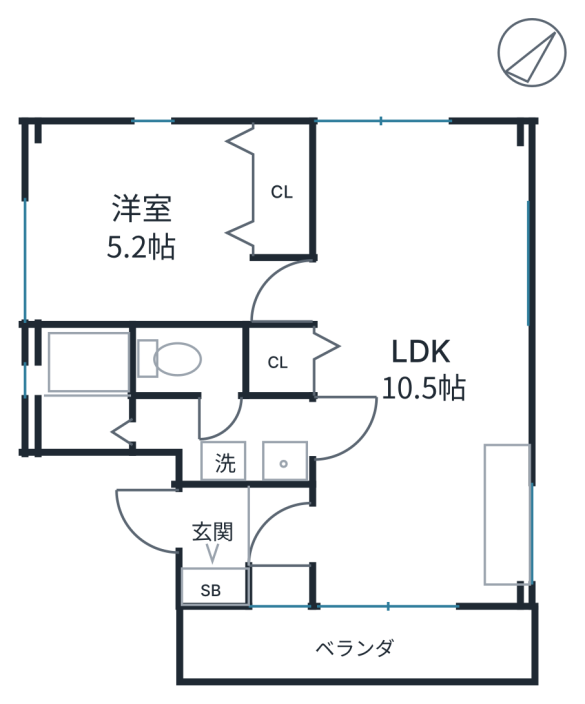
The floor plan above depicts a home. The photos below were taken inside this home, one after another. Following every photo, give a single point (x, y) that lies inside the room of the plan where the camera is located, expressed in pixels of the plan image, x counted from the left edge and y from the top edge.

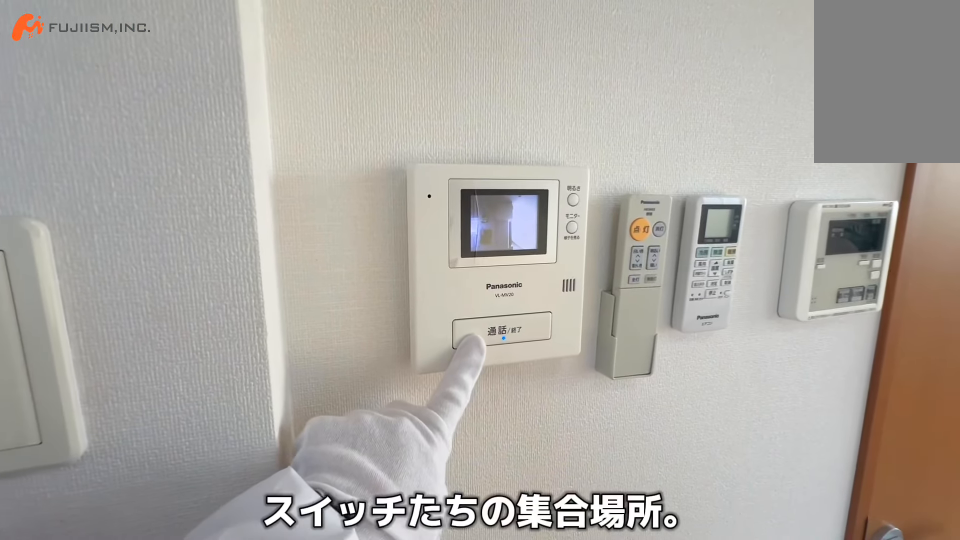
(415, 374)
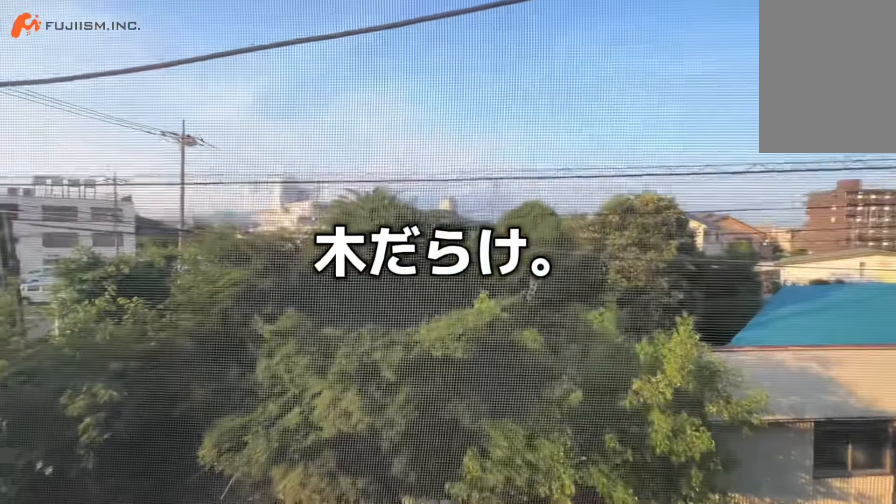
(414, 375)
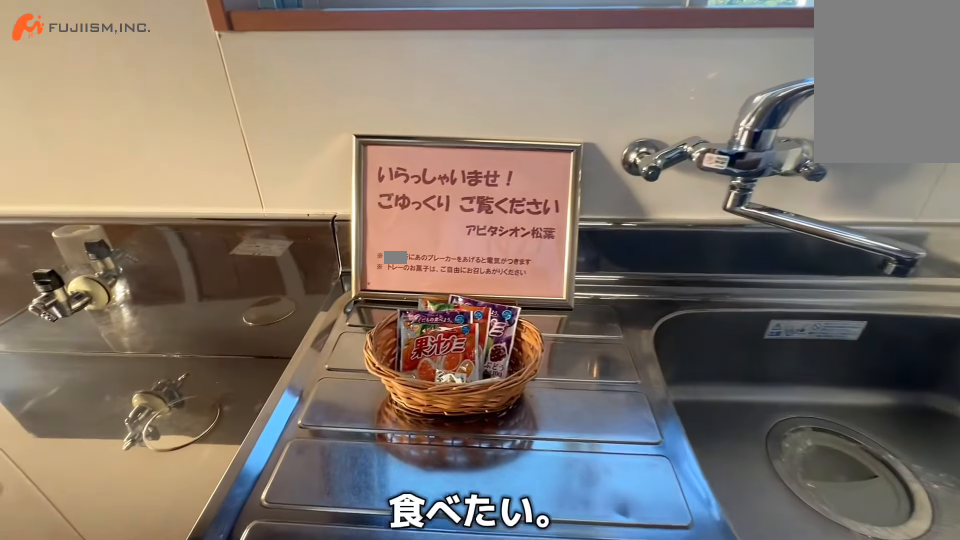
(501, 512)
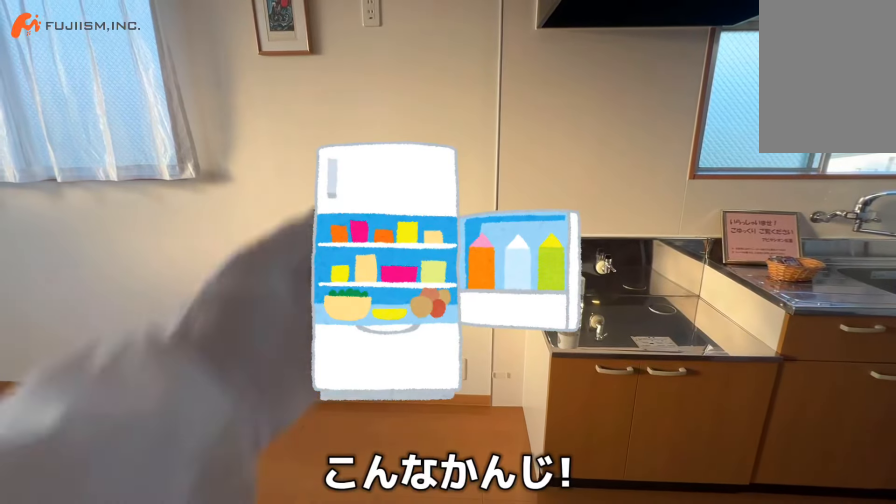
(502, 401)
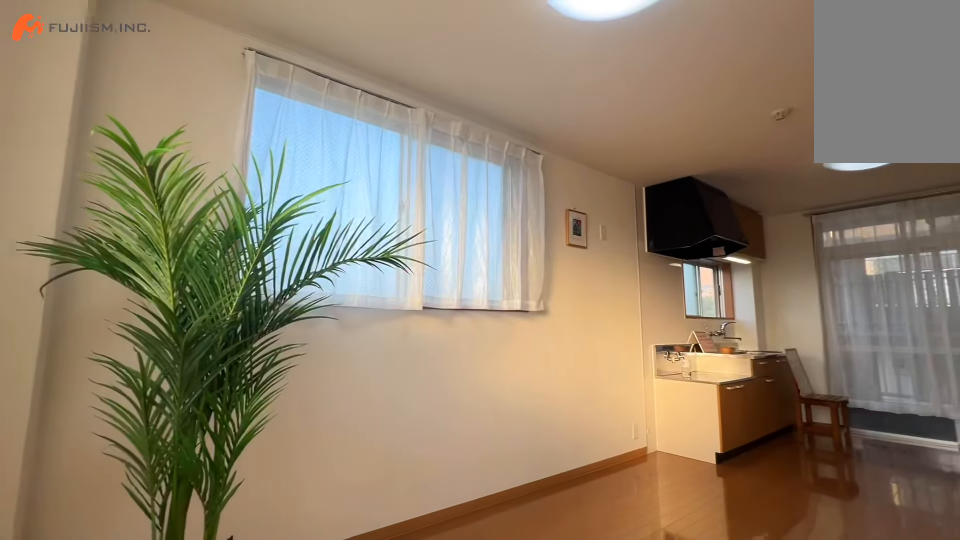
(404, 363)
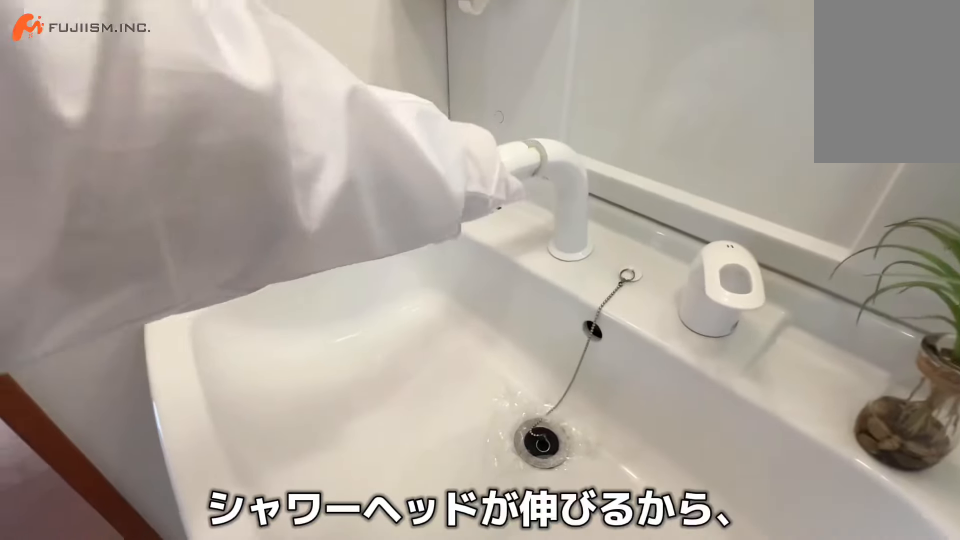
(253, 428)
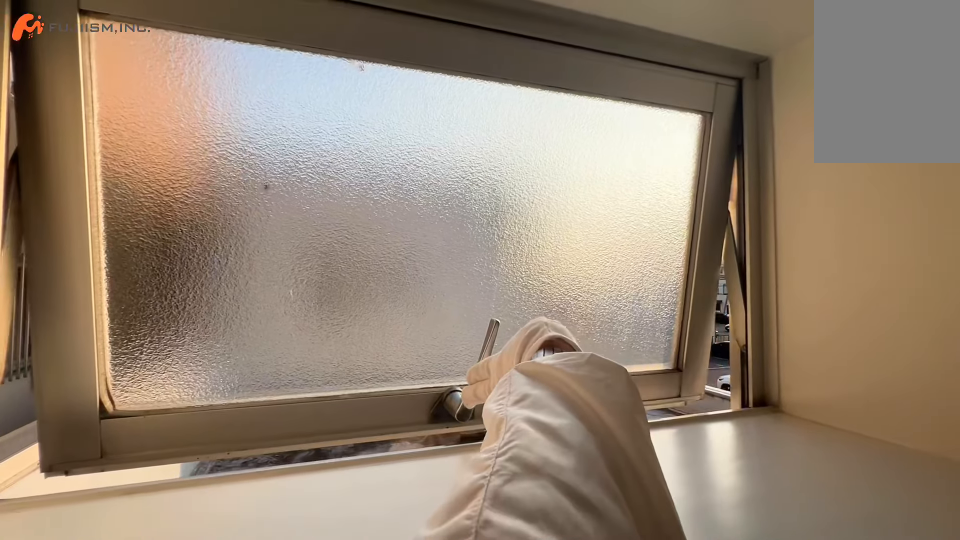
(86, 396)
